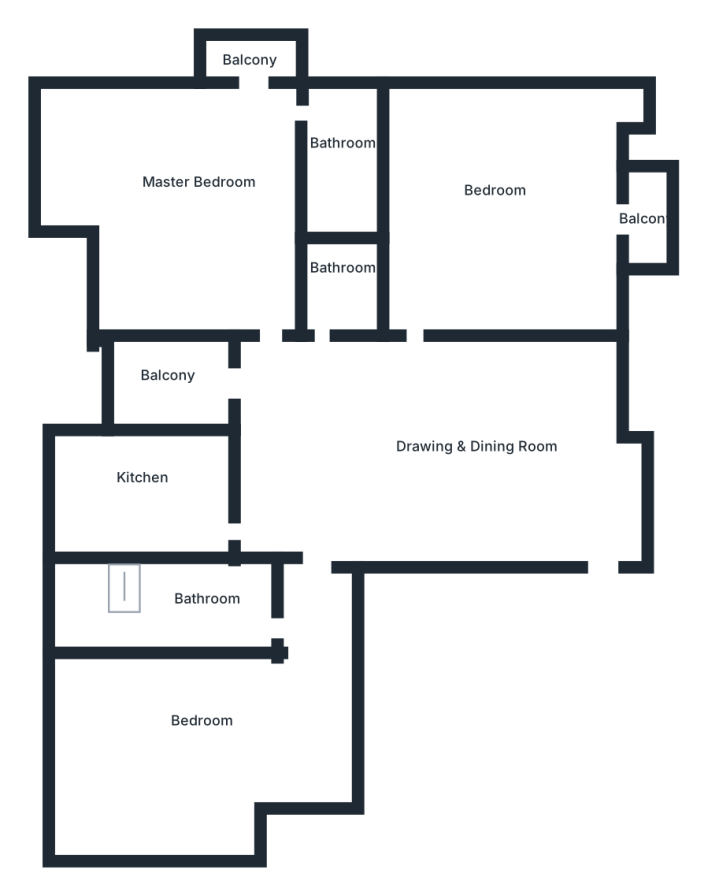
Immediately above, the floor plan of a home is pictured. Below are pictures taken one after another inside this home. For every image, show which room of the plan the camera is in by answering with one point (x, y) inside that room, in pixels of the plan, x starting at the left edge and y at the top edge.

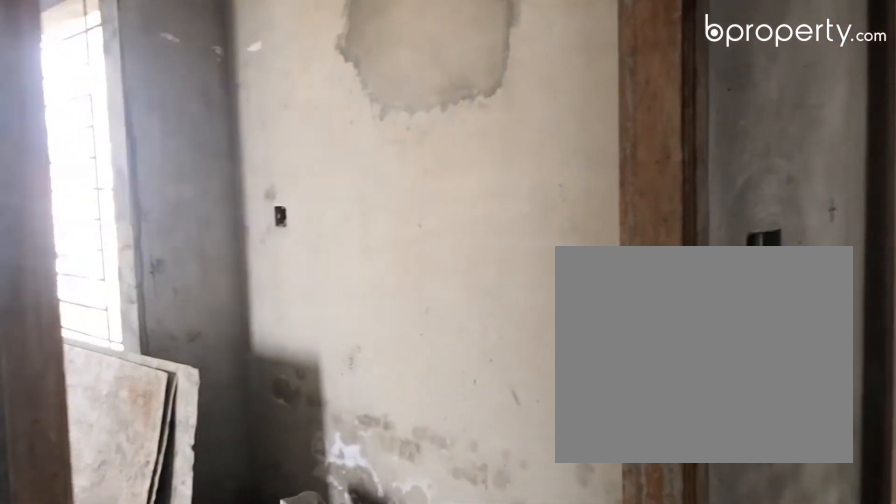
(604, 561)
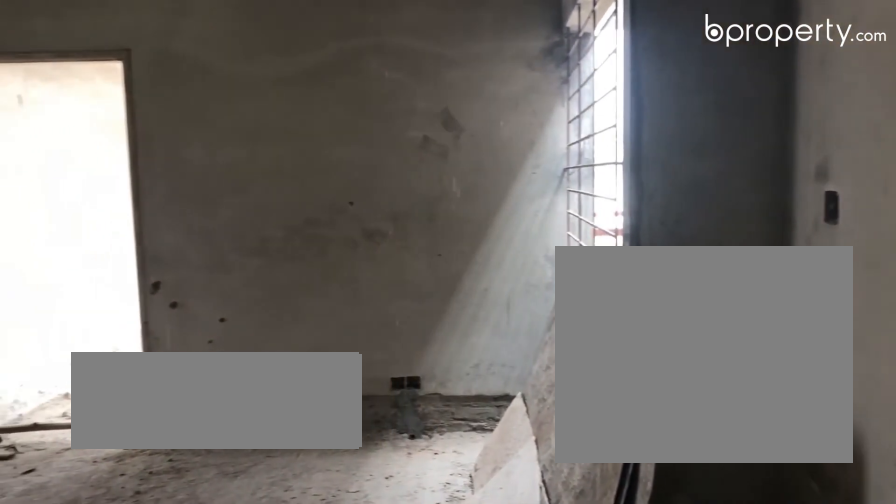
(450, 440)
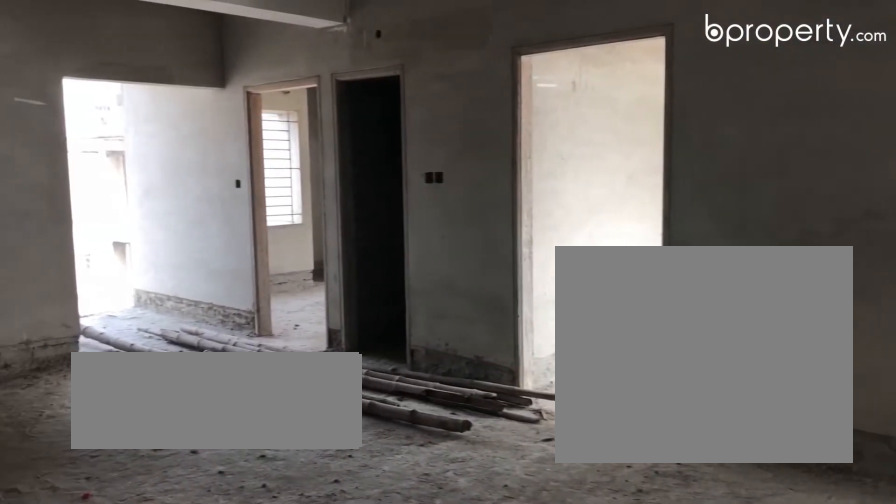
(450, 440)
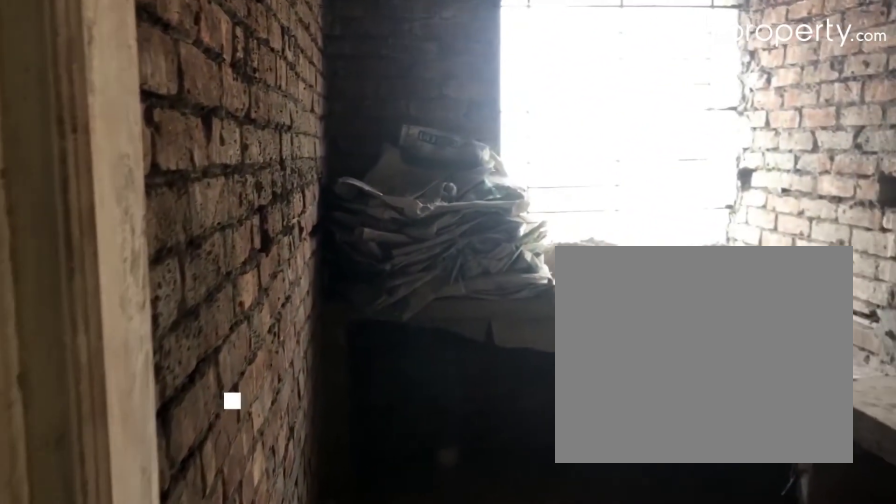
(144, 493)
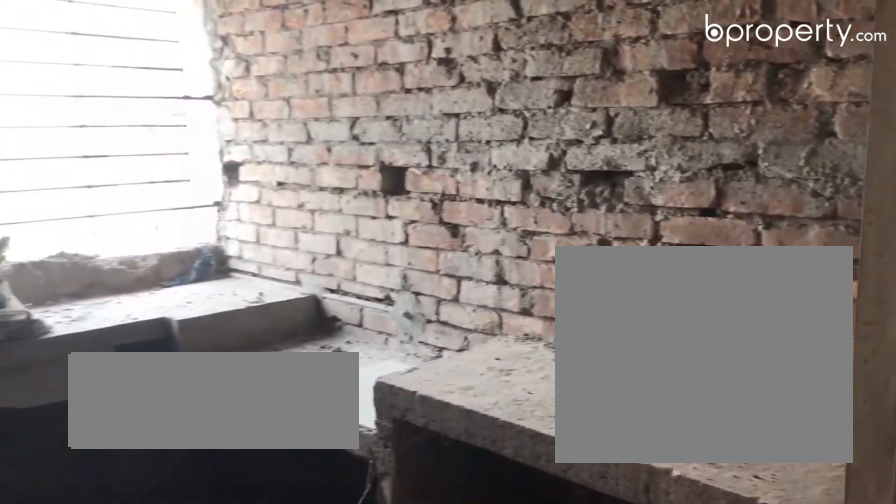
(144, 493)
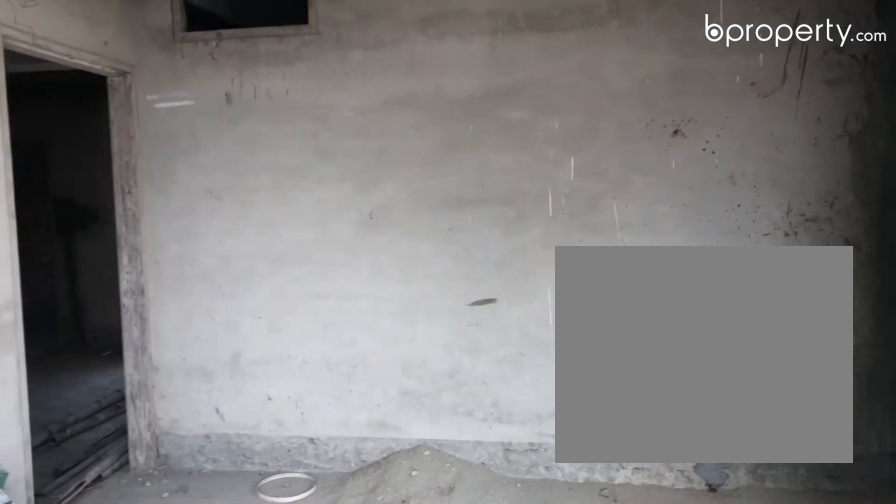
(484, 198)
